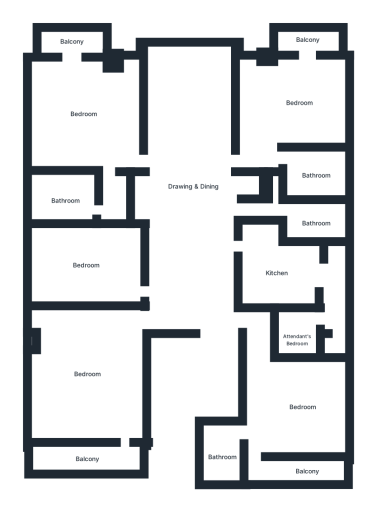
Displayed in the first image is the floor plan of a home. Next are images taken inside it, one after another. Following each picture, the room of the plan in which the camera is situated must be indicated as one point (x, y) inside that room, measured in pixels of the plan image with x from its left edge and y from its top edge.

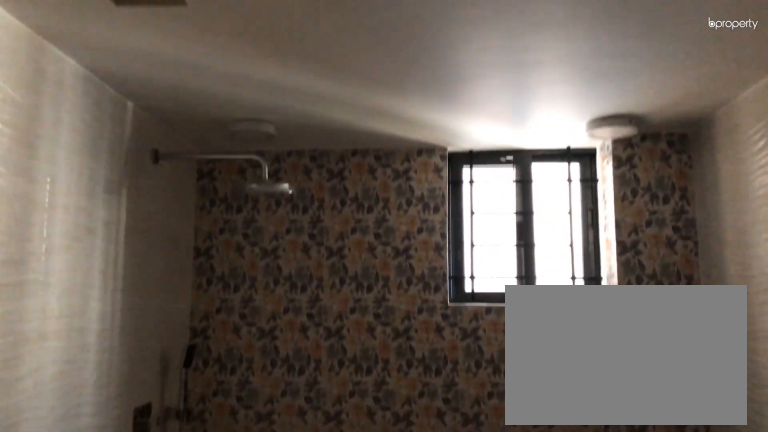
(65, 197)
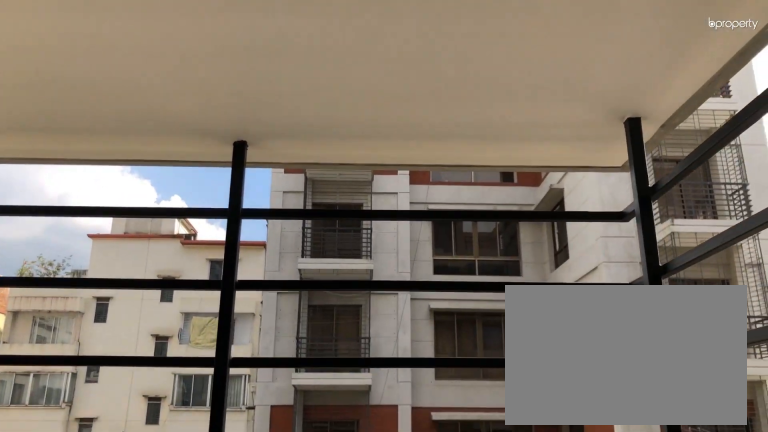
(69, 39)
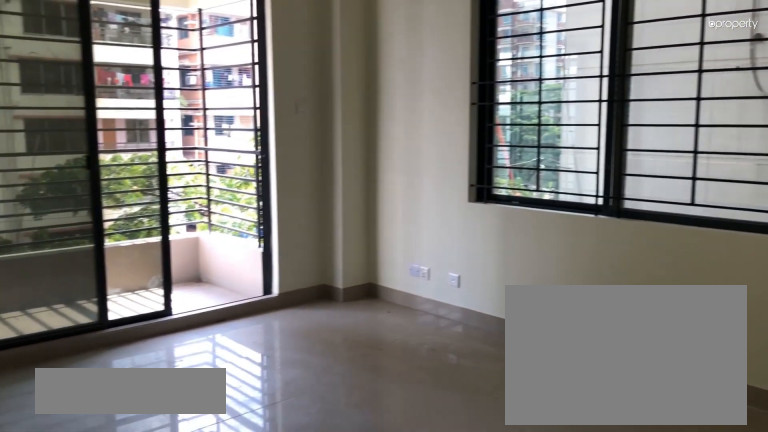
(296, 97)
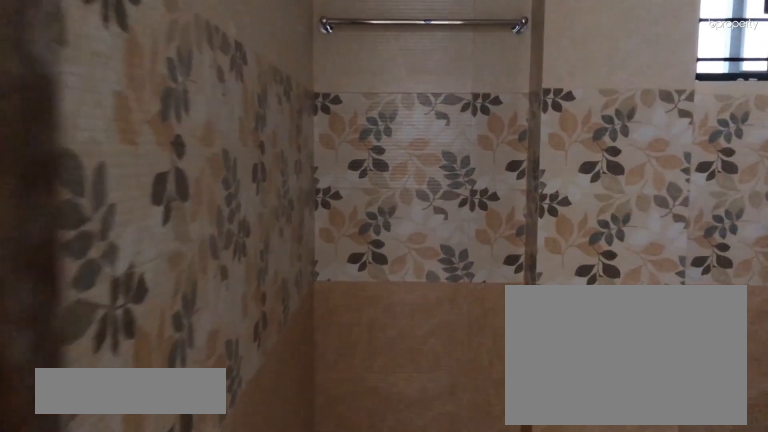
(314, 174)
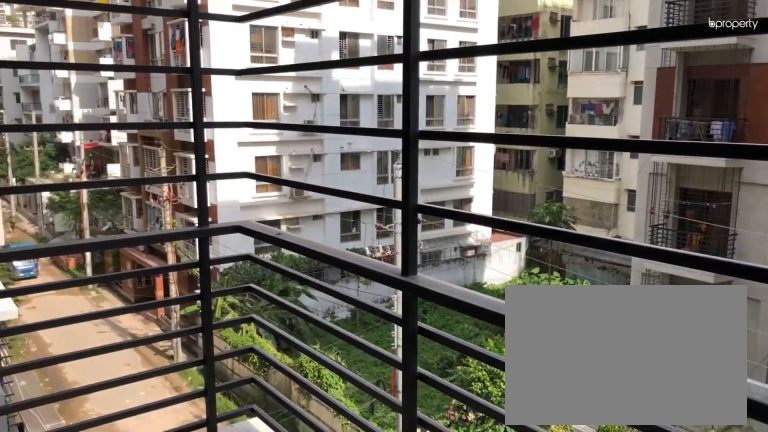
(306, 40)
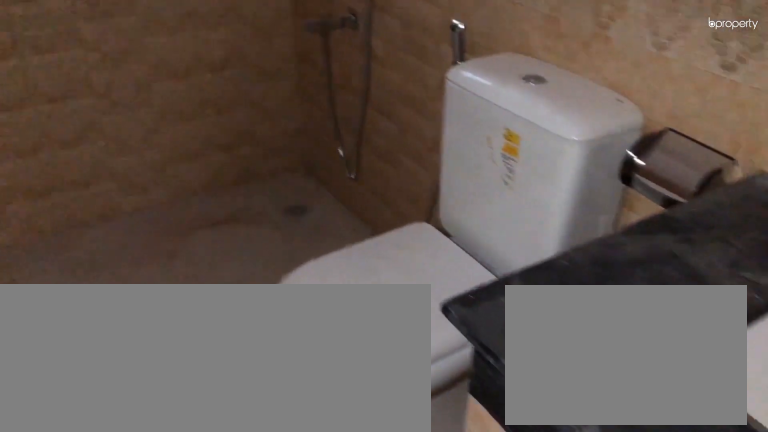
(315, 219)
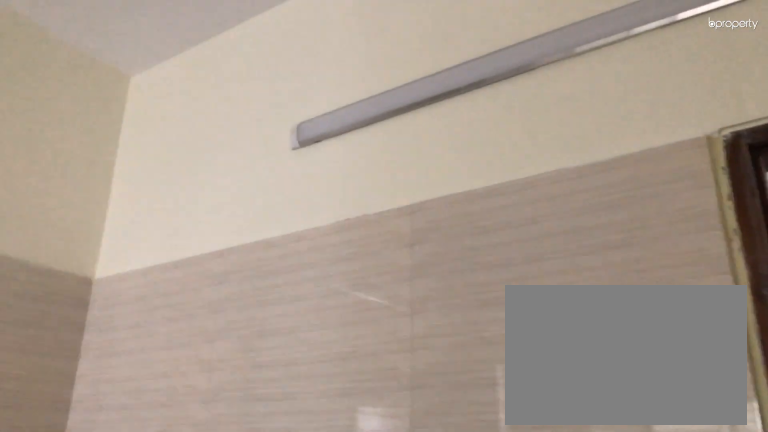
(283, 274)
